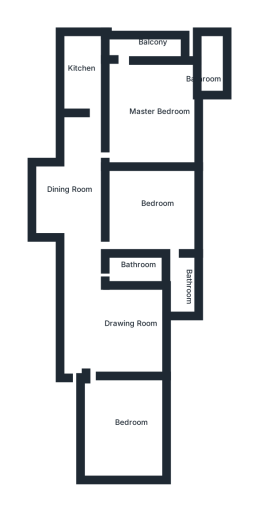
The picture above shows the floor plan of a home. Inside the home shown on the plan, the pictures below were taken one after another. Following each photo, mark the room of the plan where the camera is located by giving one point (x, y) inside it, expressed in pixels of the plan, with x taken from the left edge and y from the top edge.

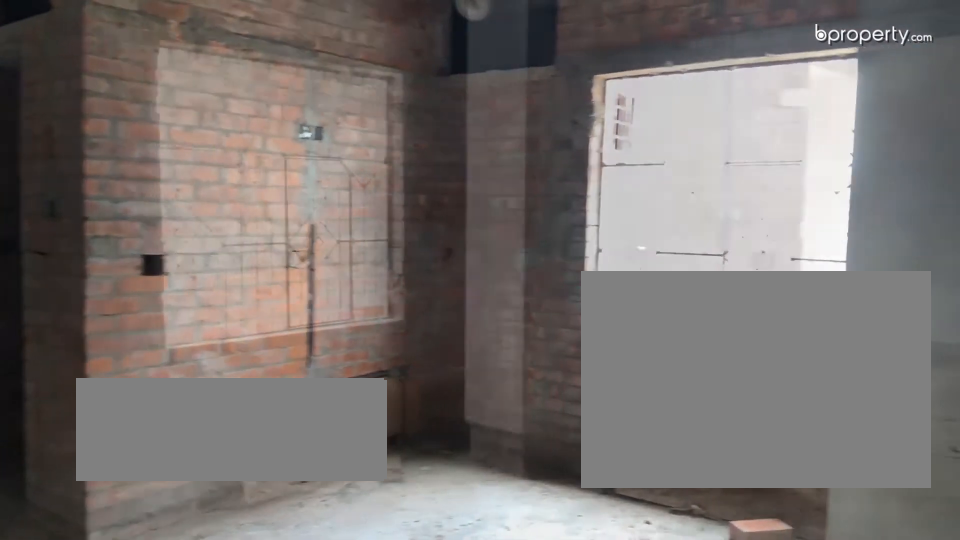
(109, 335)
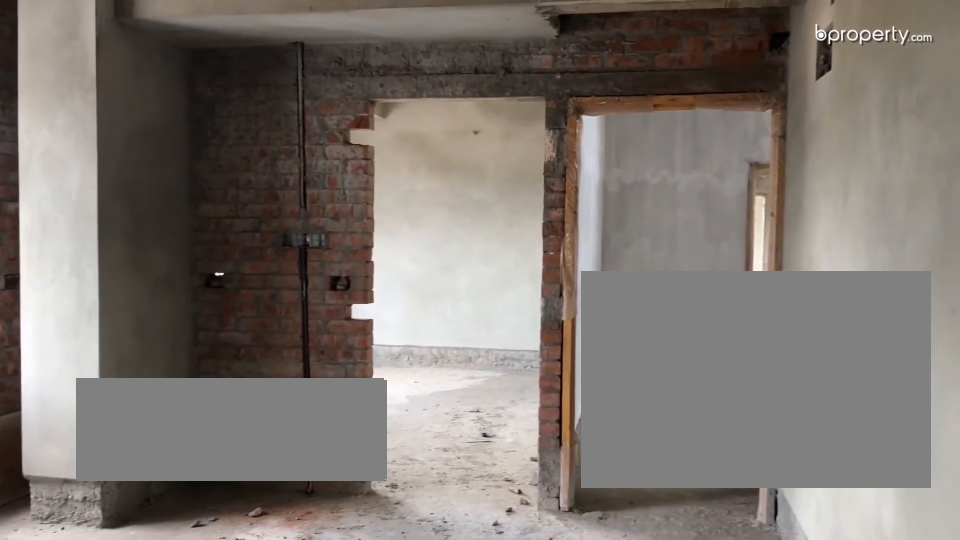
(109, 335)
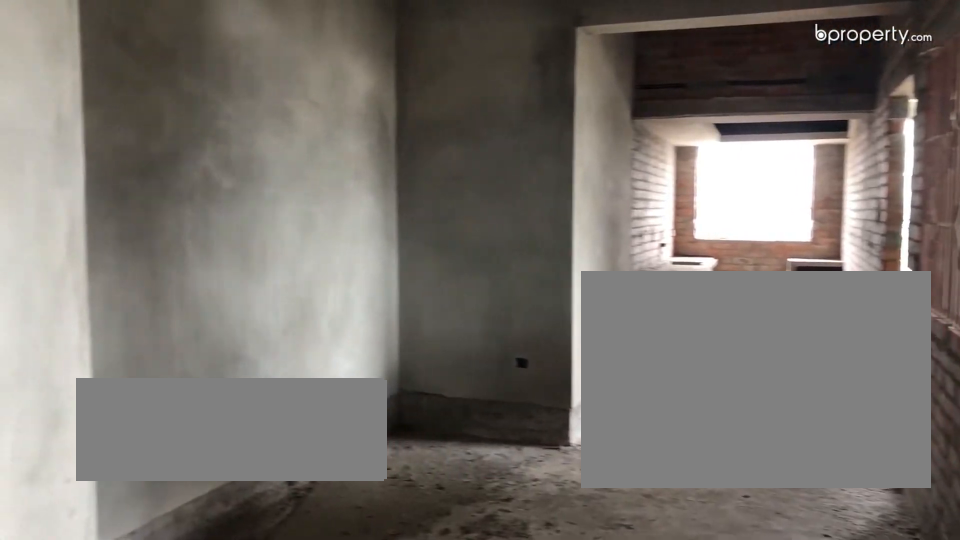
(79, 197)
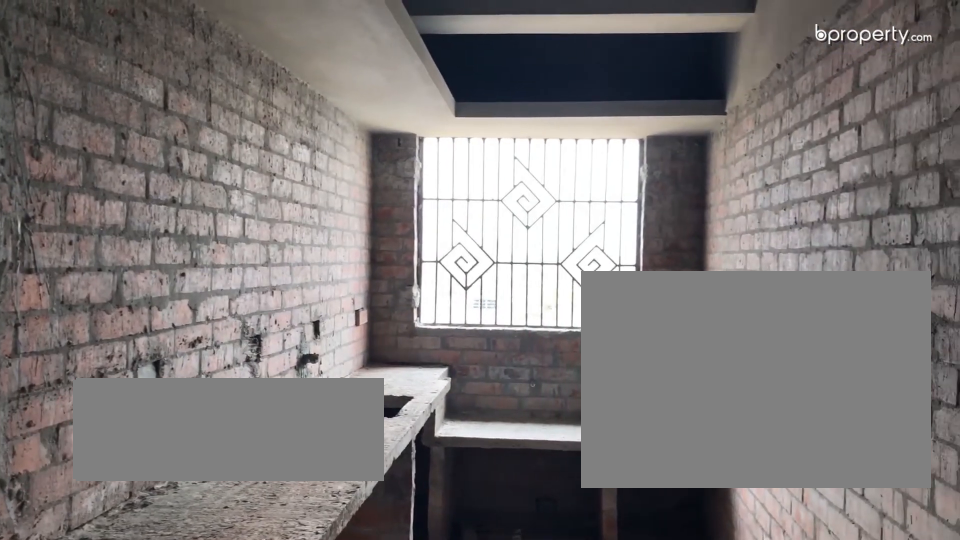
(84, 83)
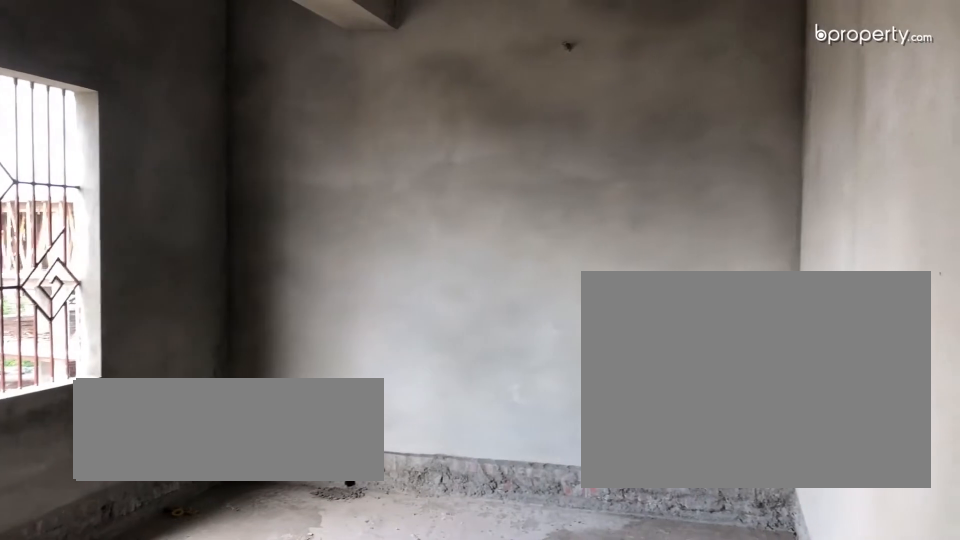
(129, 432)
